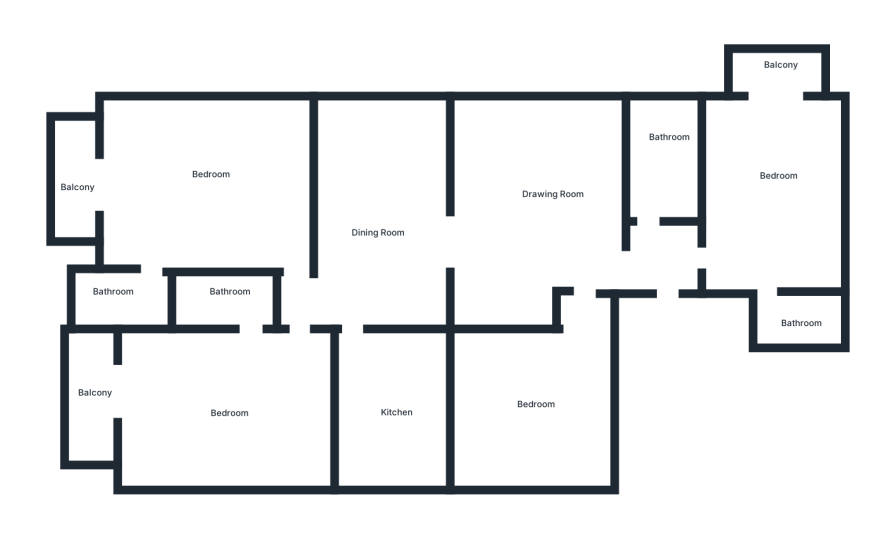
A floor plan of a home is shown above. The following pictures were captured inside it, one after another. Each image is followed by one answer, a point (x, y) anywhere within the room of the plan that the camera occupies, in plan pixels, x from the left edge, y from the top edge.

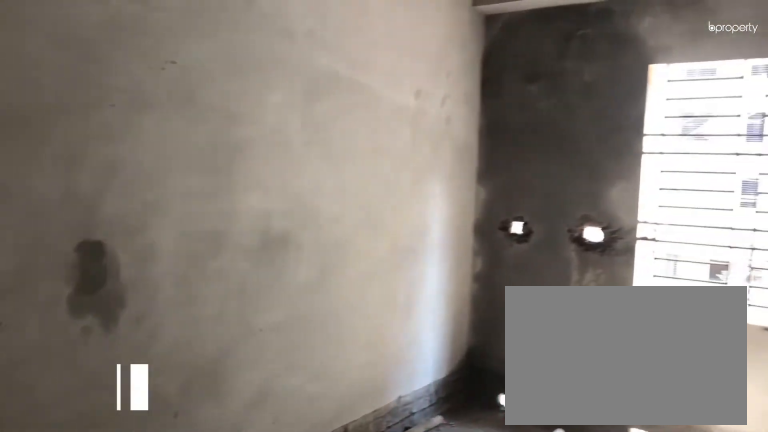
(391, 226)
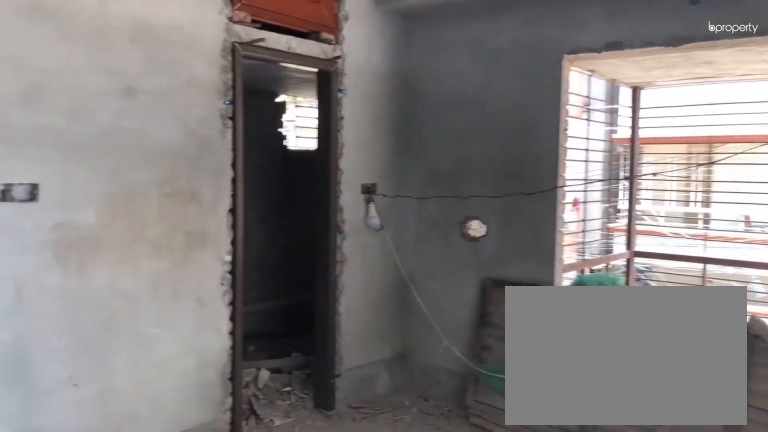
(199, 194)
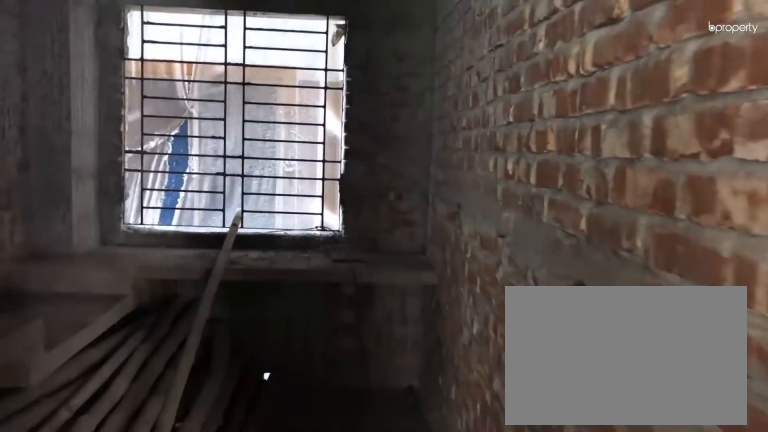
(392, 406)
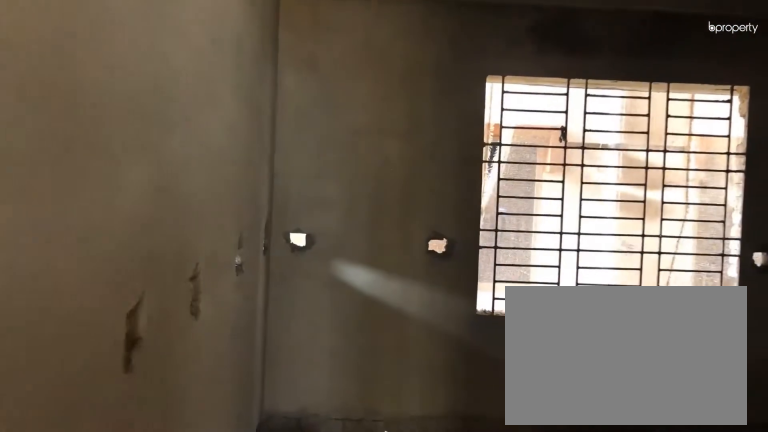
(550, 396)
